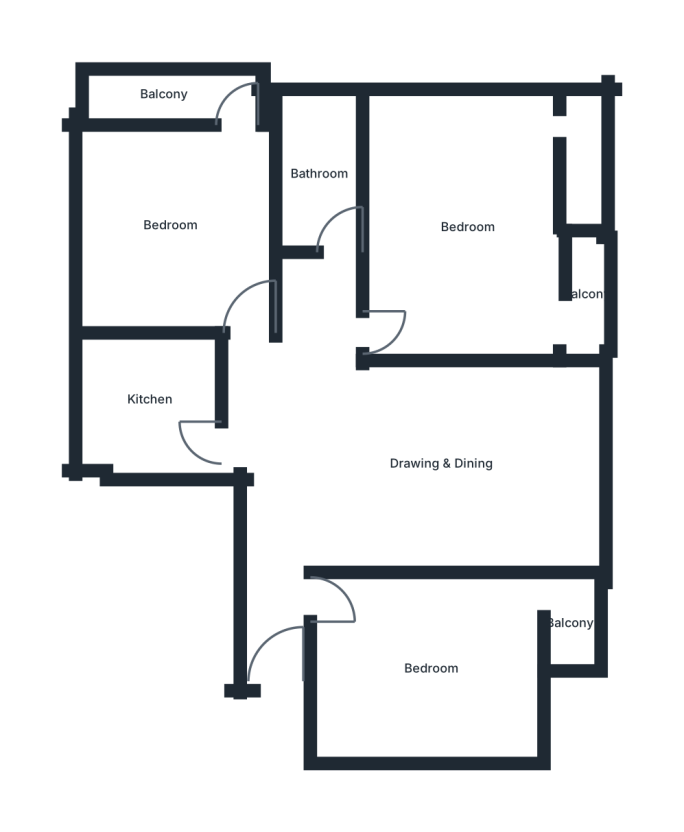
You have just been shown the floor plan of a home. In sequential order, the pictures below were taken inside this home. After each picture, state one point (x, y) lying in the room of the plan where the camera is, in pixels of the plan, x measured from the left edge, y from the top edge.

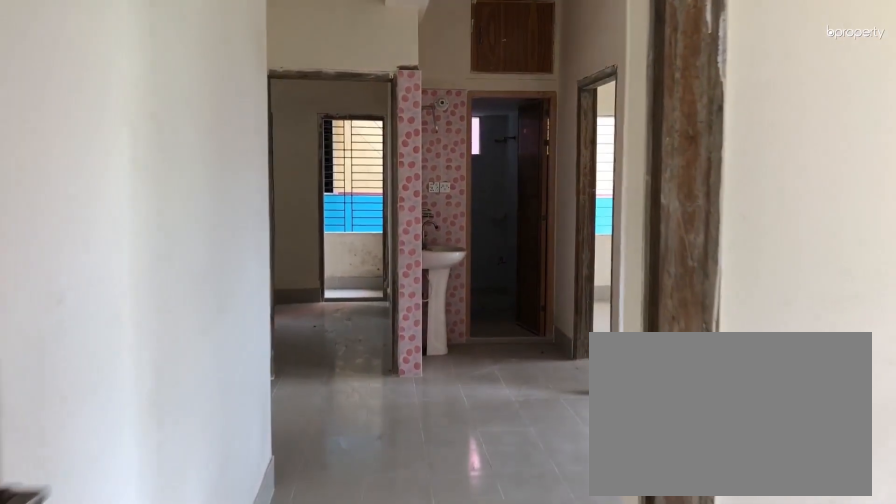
(274, 626)
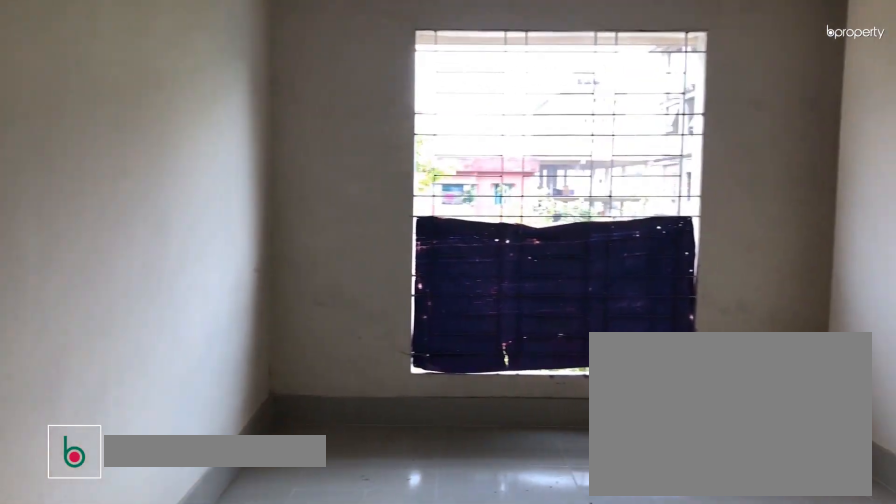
(433, 466)
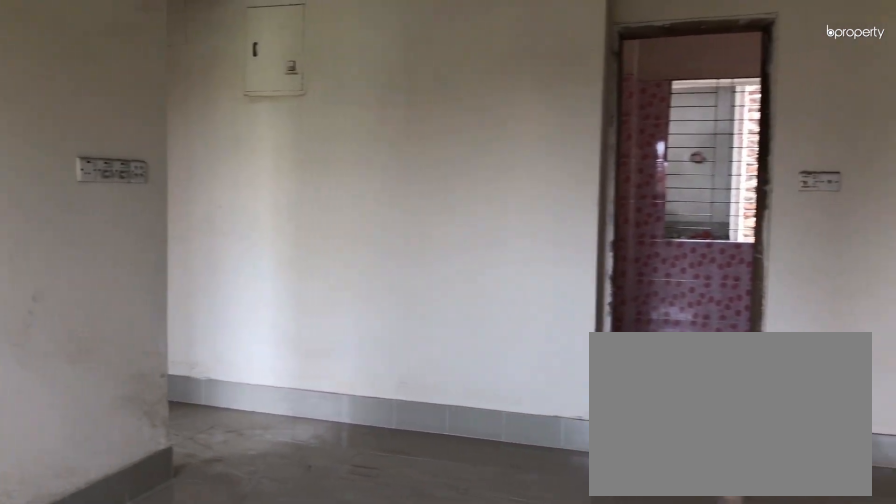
(433, 466)
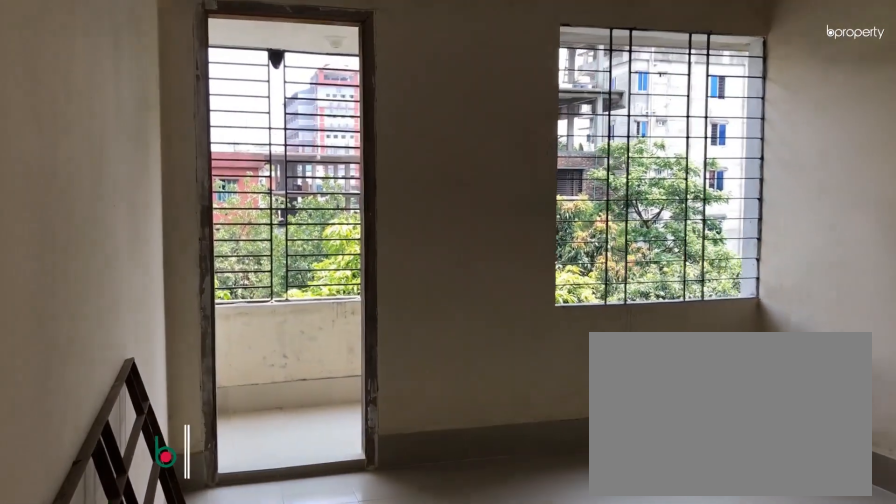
(368, 639)
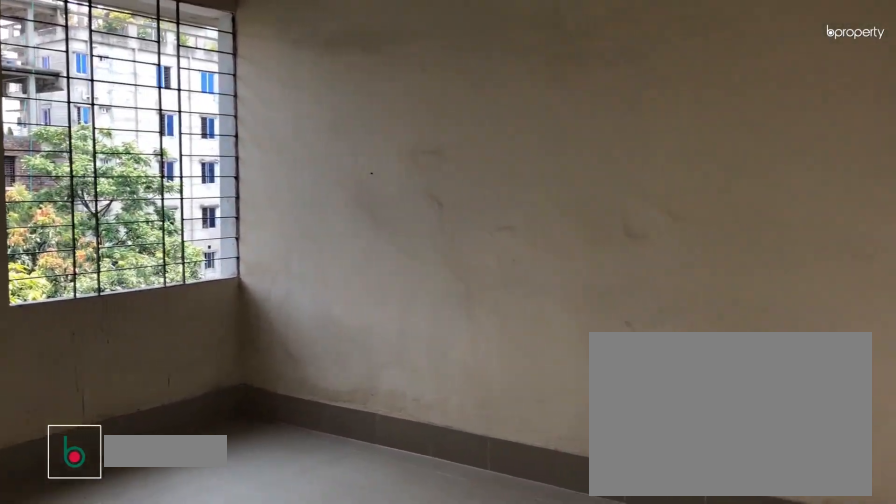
(432, 670)
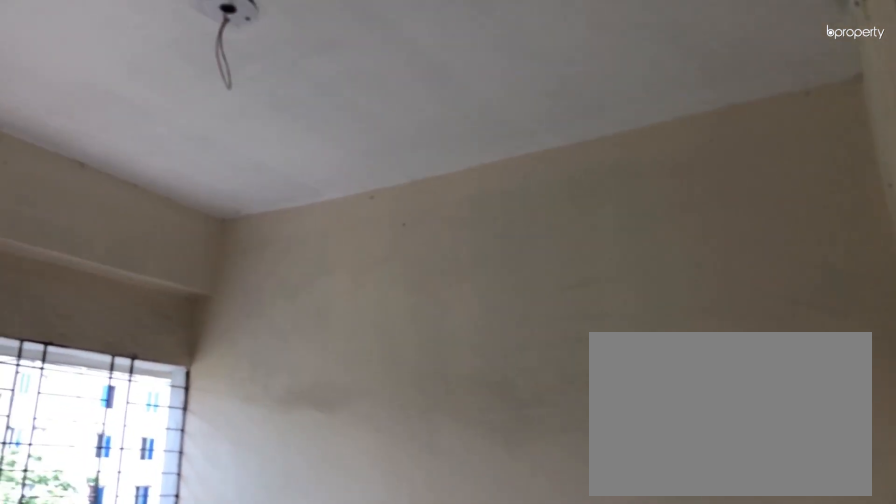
(432, 670)
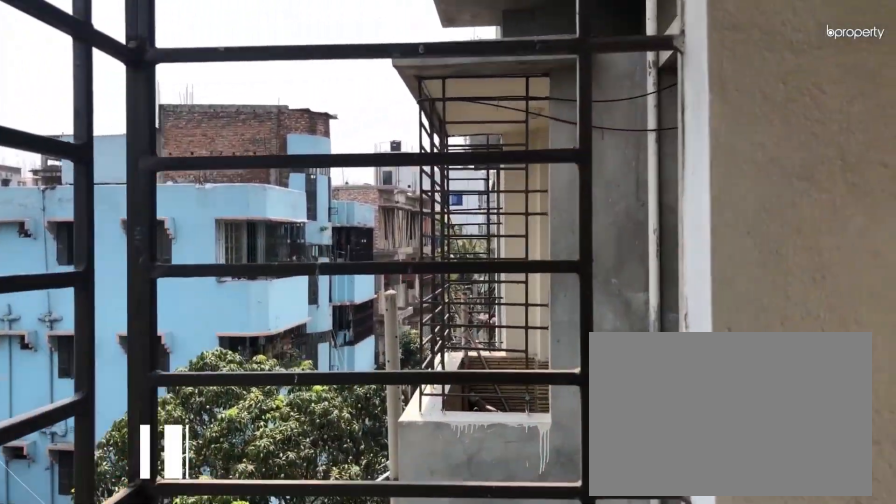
(569, 625)
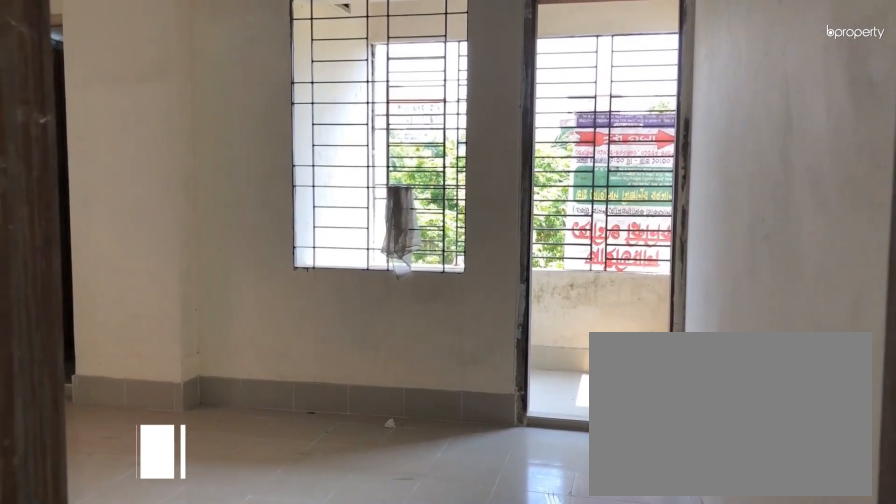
(402, 331)
